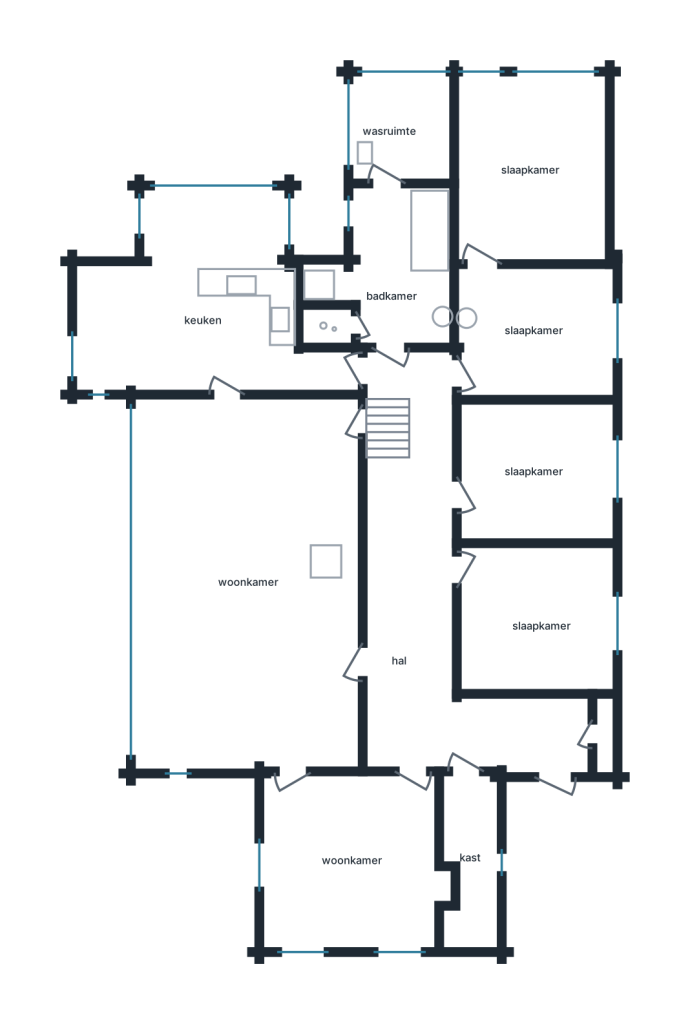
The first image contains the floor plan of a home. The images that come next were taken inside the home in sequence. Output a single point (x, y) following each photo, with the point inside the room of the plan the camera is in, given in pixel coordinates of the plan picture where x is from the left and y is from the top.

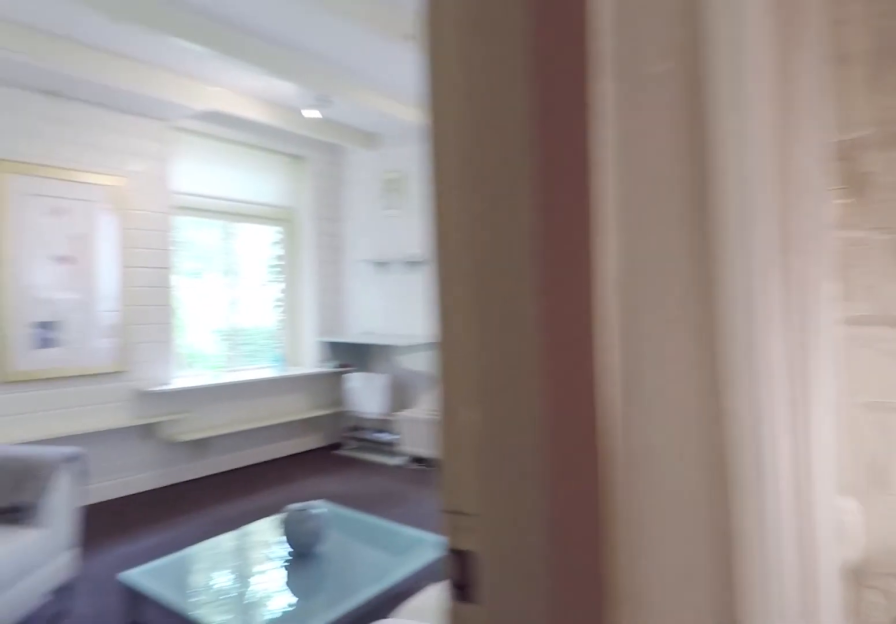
(436, 605)
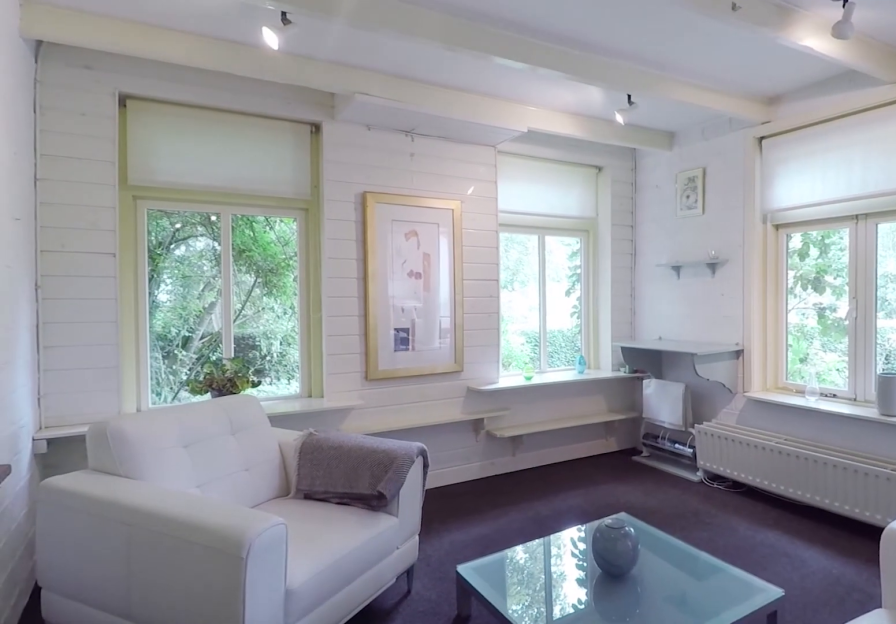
(351, 860)
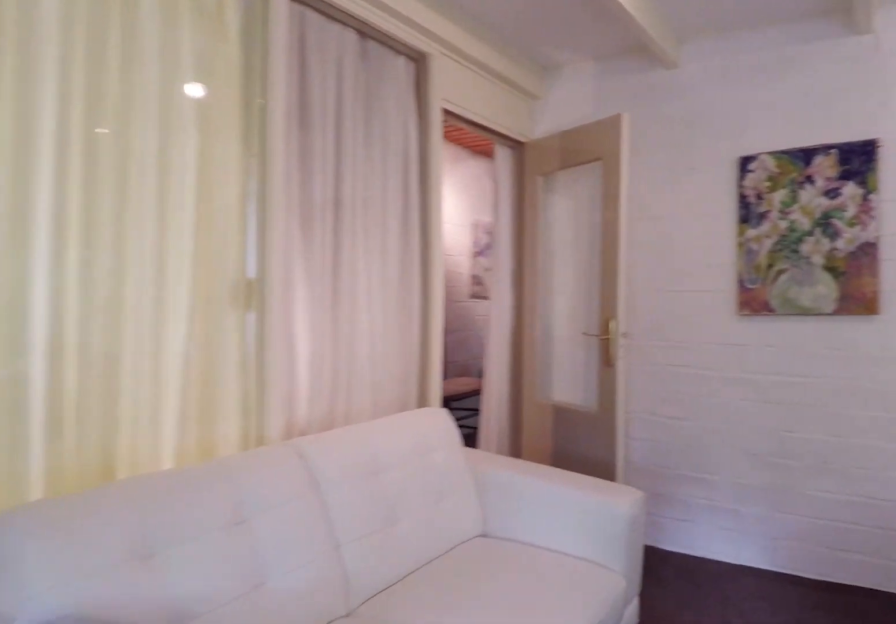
(351, 860)
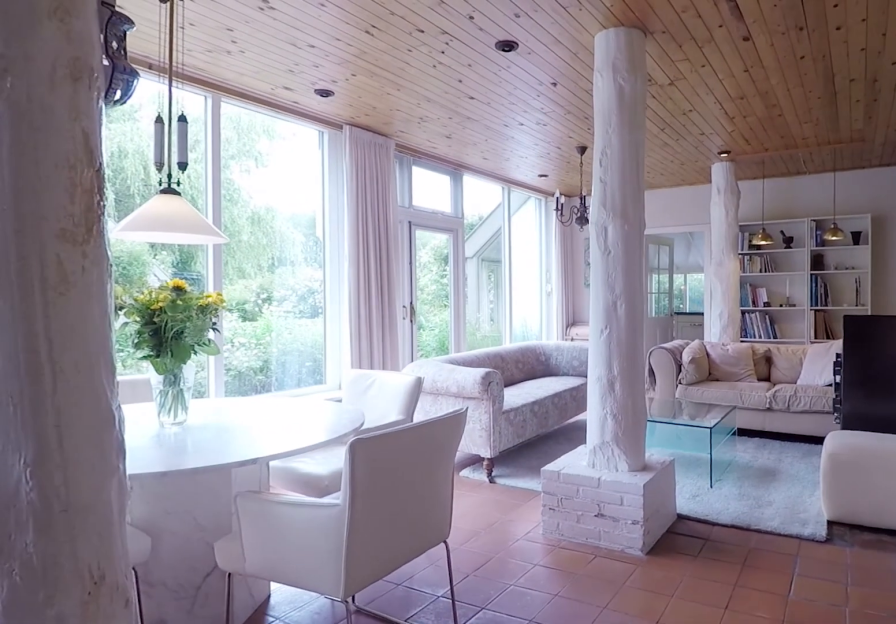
(249, 583)
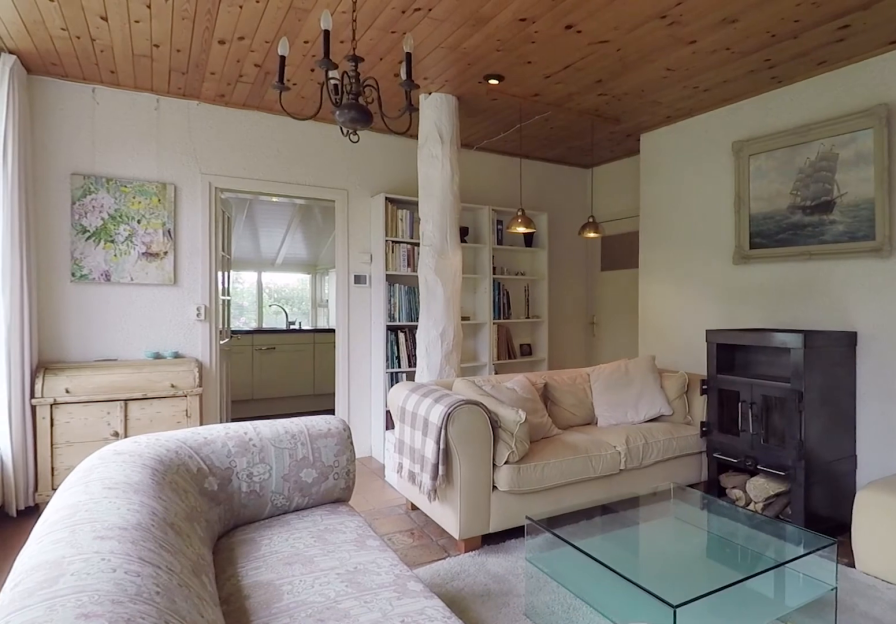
(249, 583)
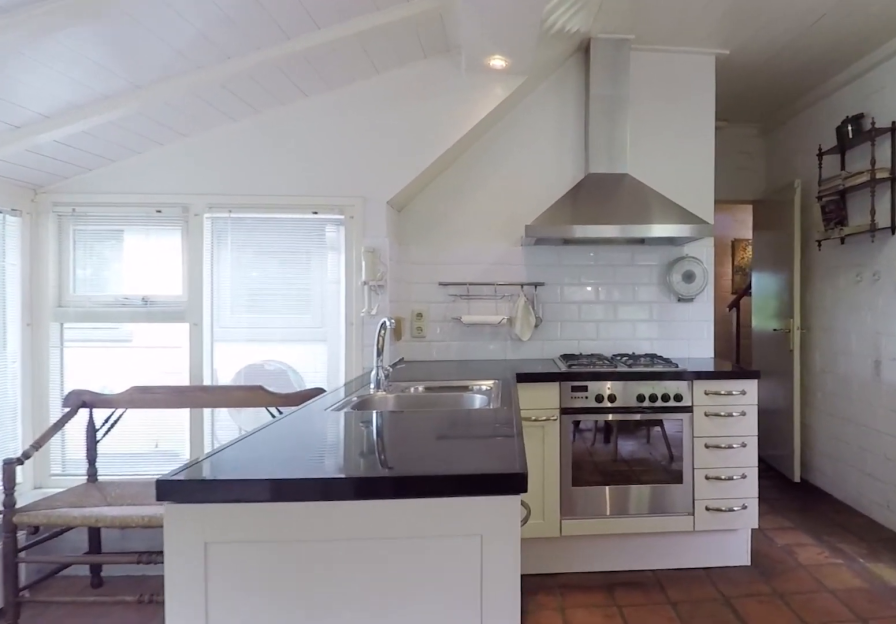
(204, 304)
